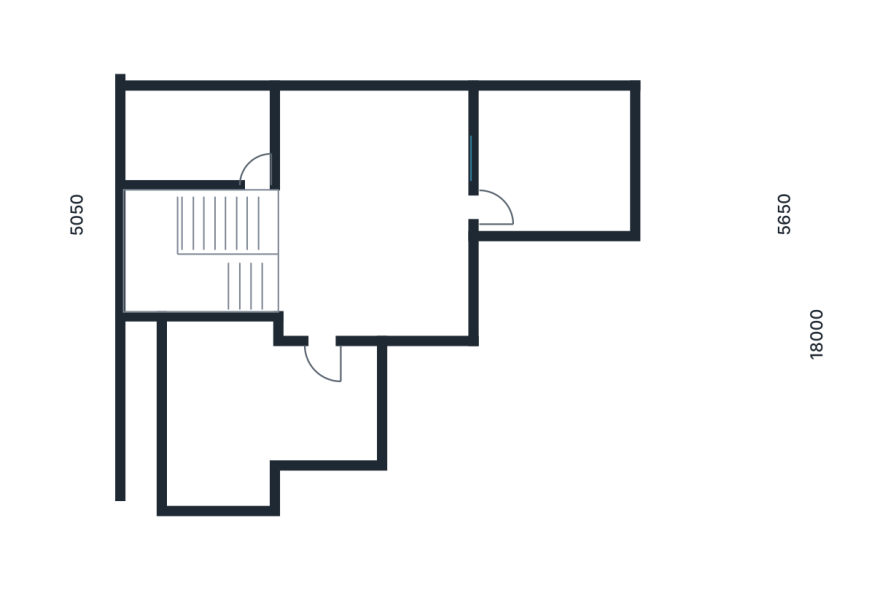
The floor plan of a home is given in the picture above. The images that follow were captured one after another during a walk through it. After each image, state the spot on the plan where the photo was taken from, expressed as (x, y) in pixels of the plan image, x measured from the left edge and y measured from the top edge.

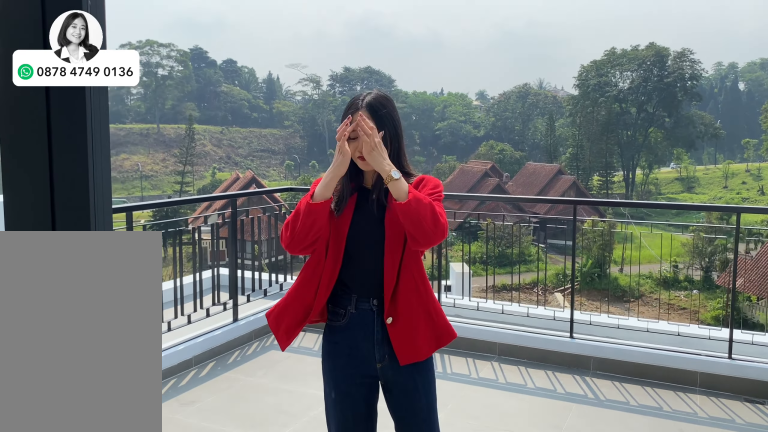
(552, 146)
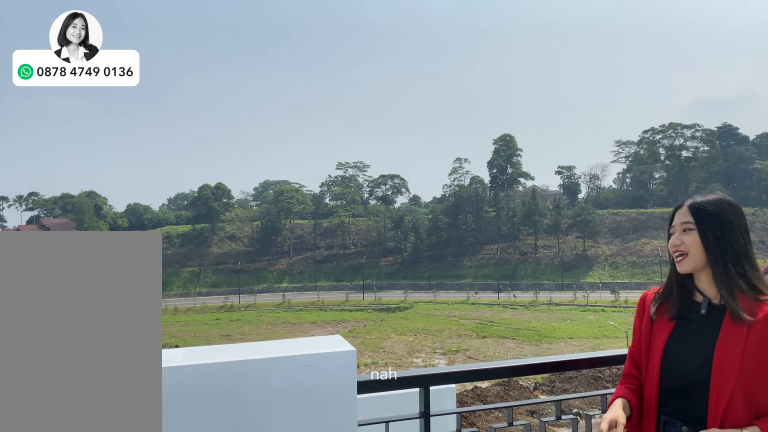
(552, 146)
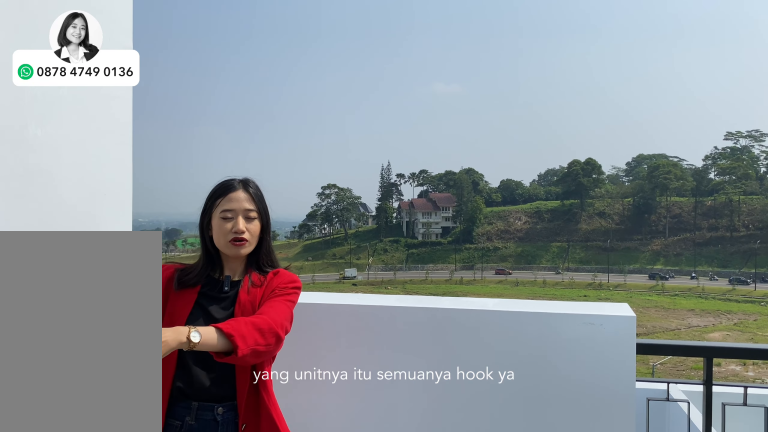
(552, 146)
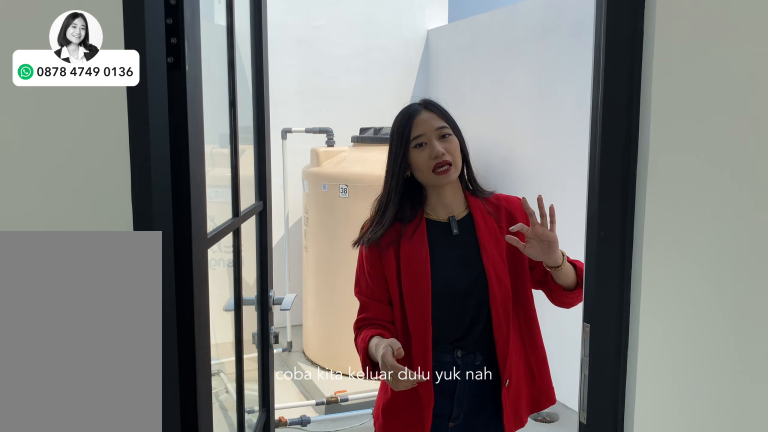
(368, 210)
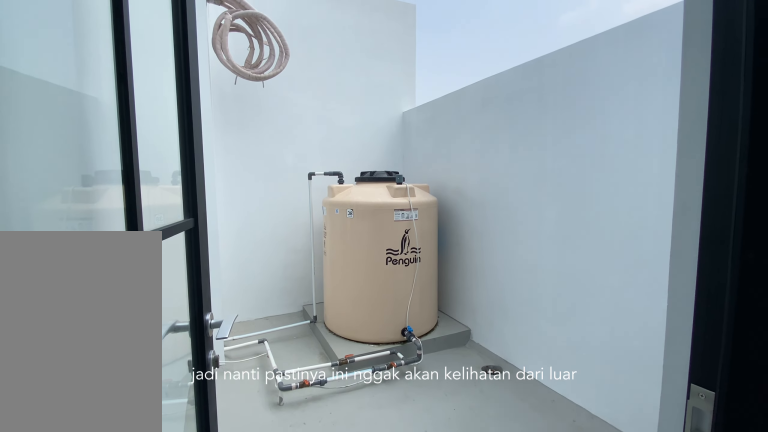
(200, 127)
